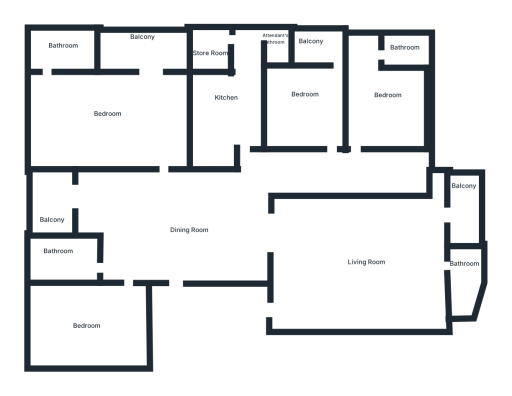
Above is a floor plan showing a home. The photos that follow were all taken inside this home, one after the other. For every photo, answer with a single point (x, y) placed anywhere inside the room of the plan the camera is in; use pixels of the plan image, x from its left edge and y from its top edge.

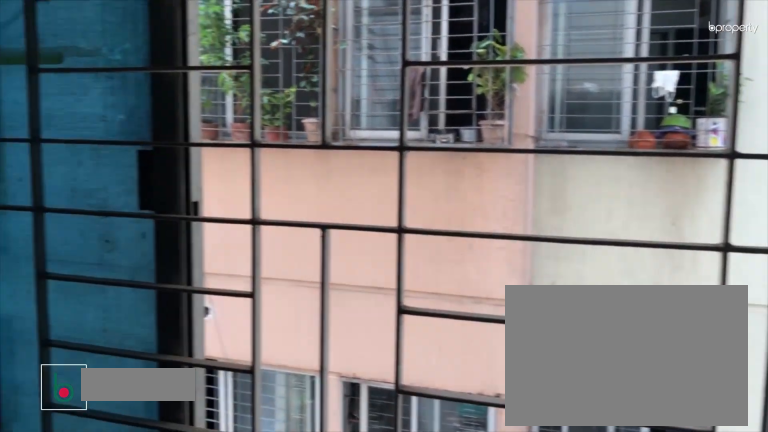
(321, 50)
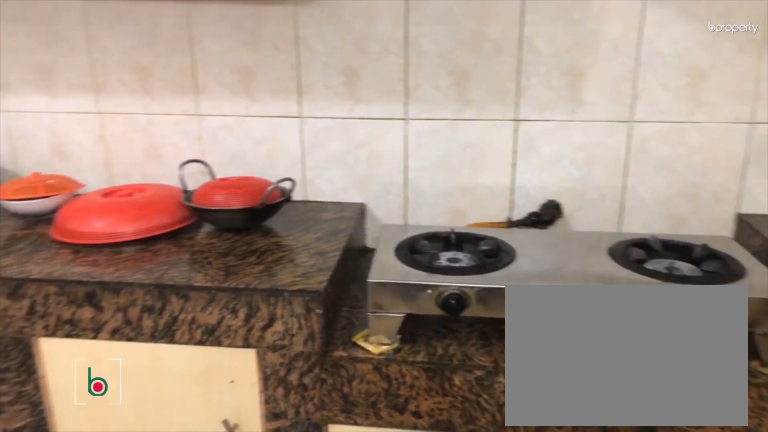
(227, 100)
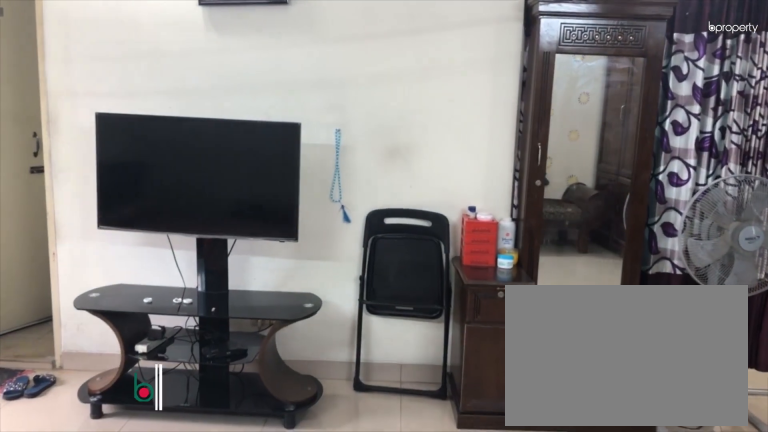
(104, 115)
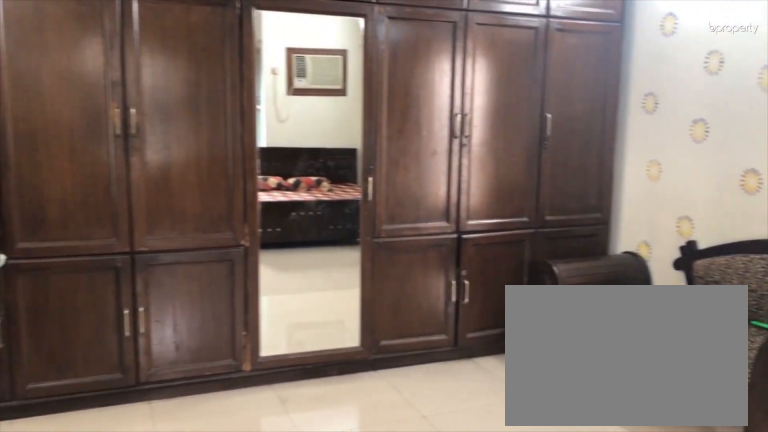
(104, 115)
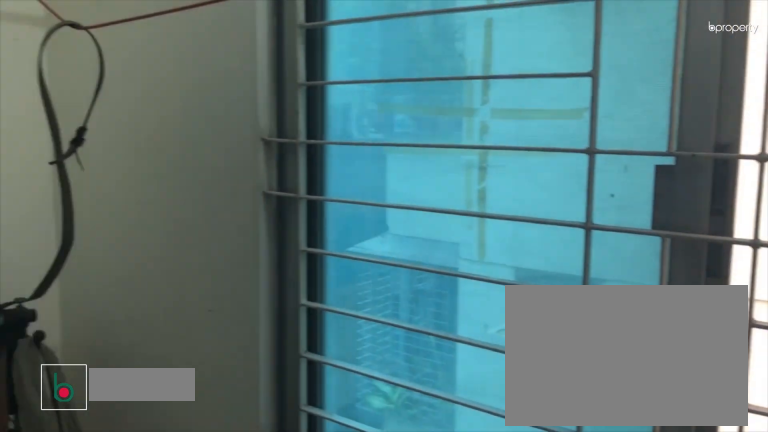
(144, 35)
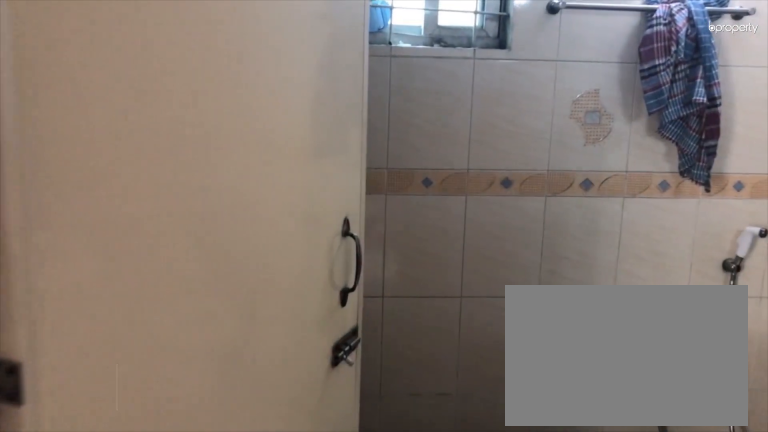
(64, 50)
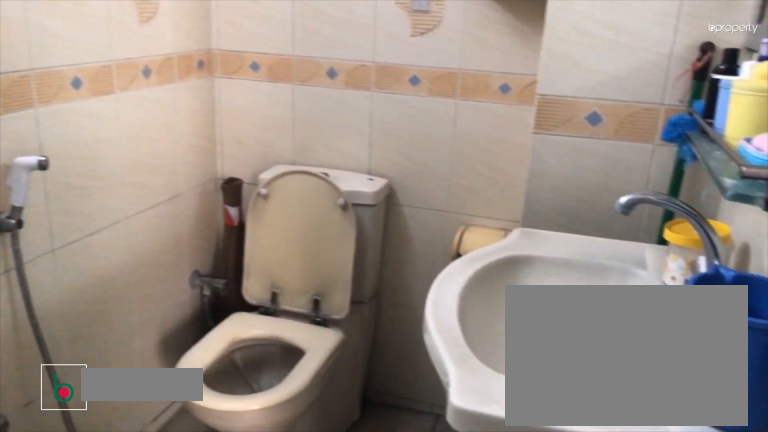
(64, 50)
